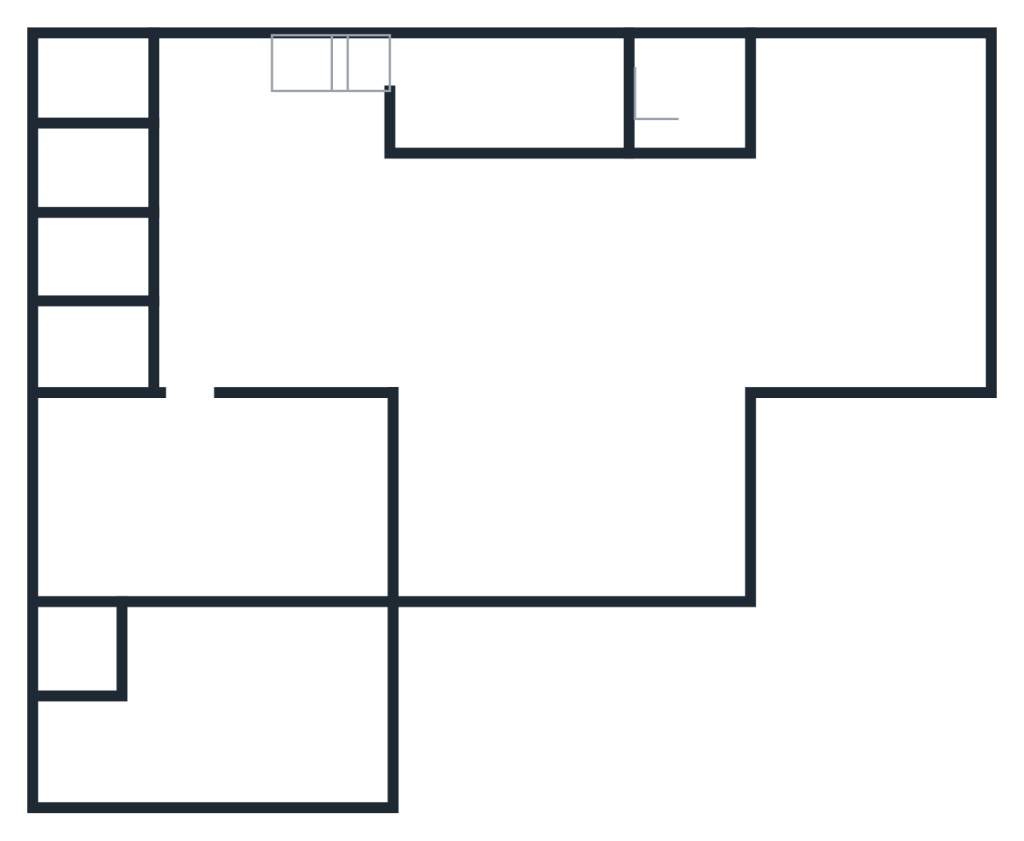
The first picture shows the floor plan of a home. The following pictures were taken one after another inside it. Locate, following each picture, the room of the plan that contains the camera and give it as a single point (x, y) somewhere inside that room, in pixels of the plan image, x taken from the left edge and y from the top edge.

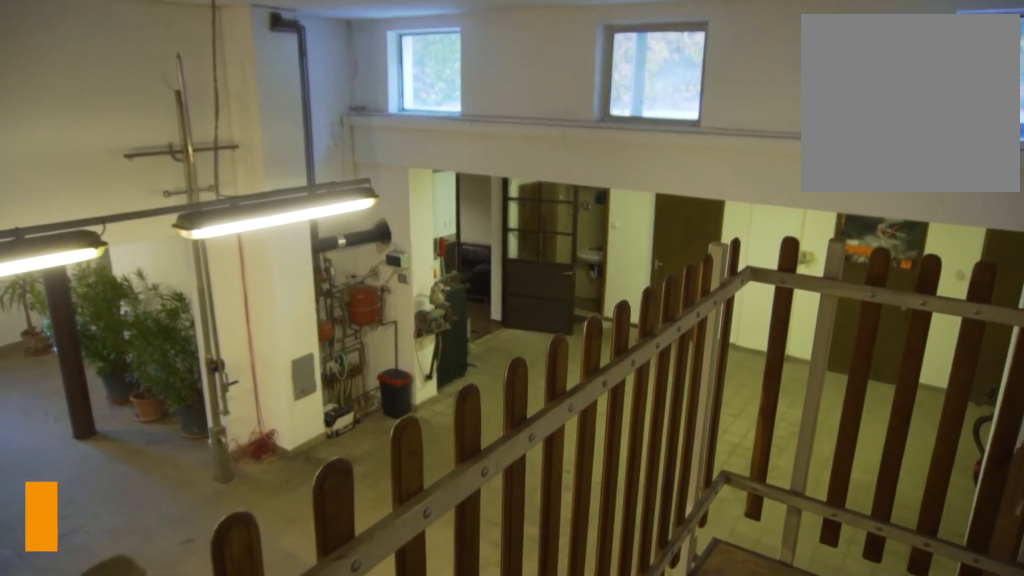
(520, 90)
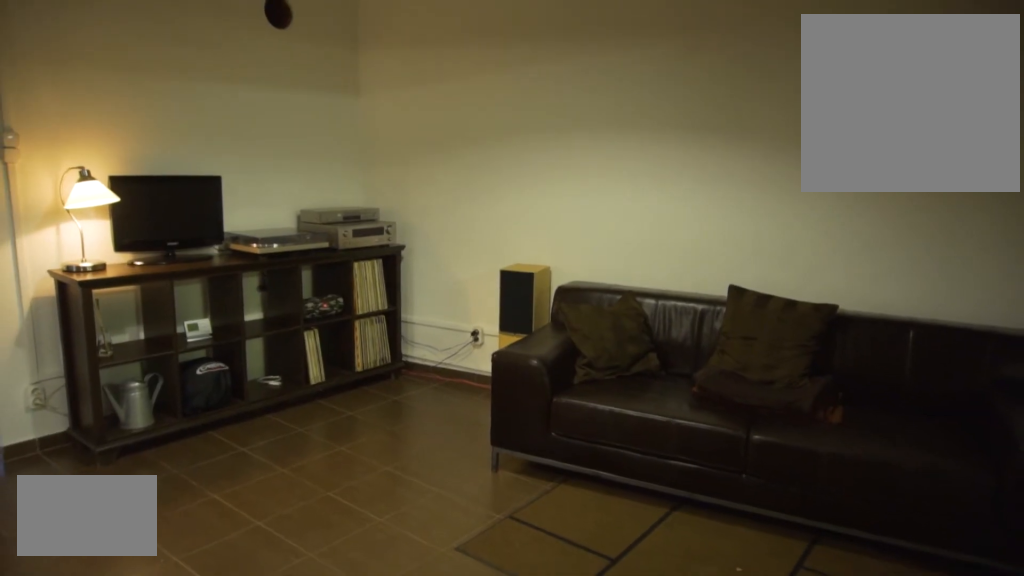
(222, 479)
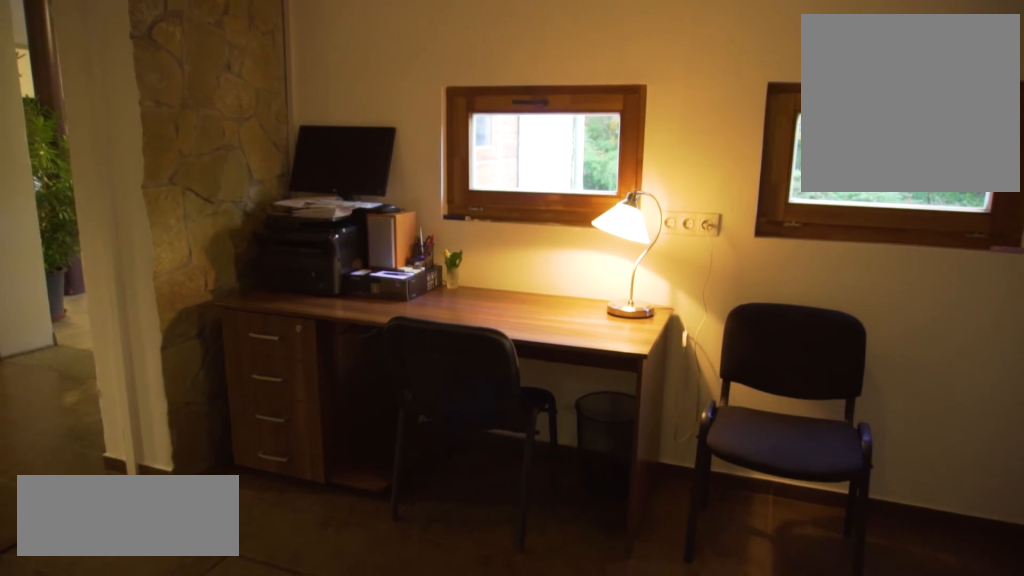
(216, 708)
